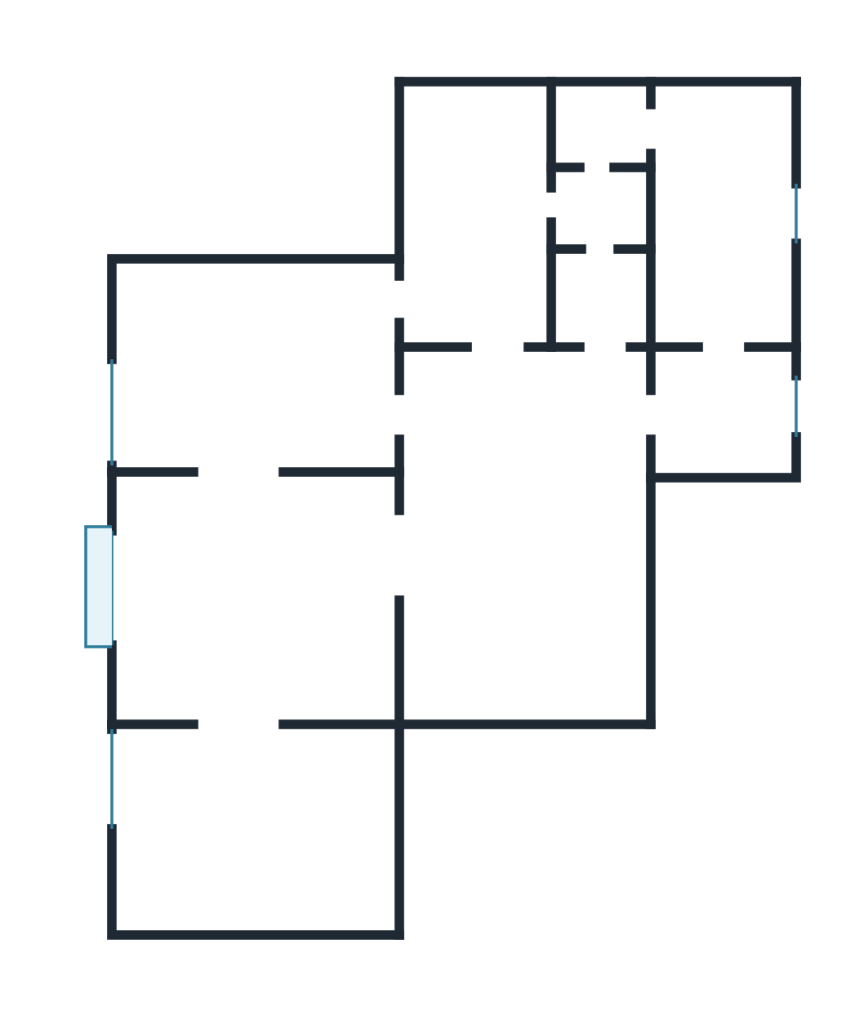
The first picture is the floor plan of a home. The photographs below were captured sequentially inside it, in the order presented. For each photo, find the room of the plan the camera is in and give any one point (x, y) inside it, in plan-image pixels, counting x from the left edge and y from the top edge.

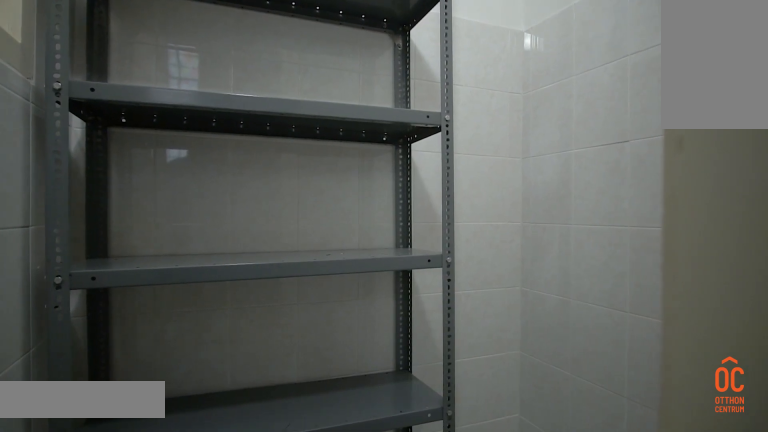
(614, 124)
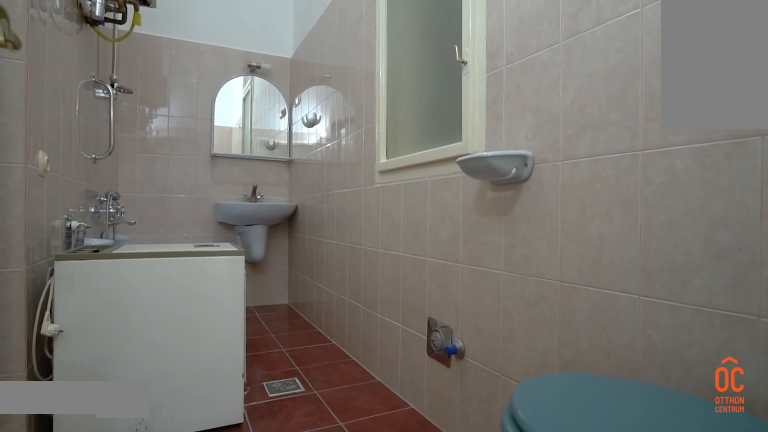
(474, 209)
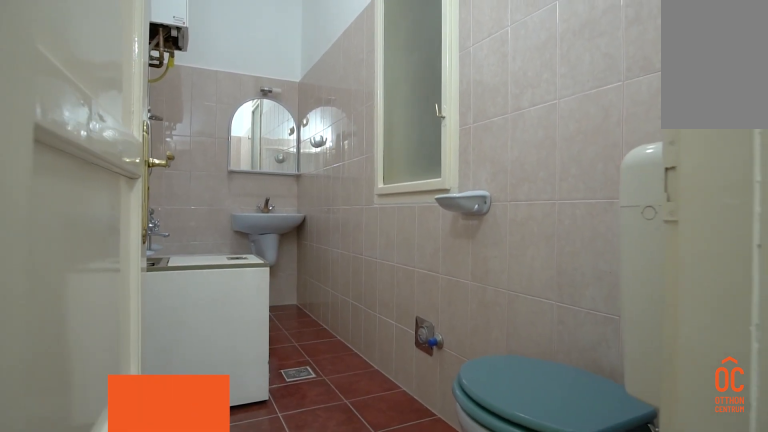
(473, 209)
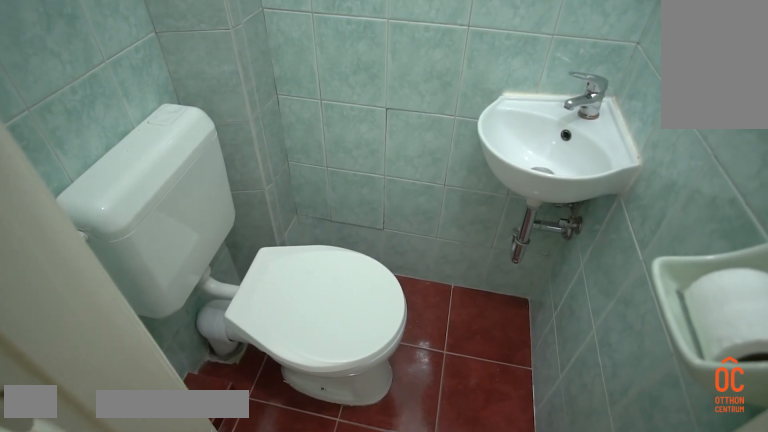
(603, 296)
